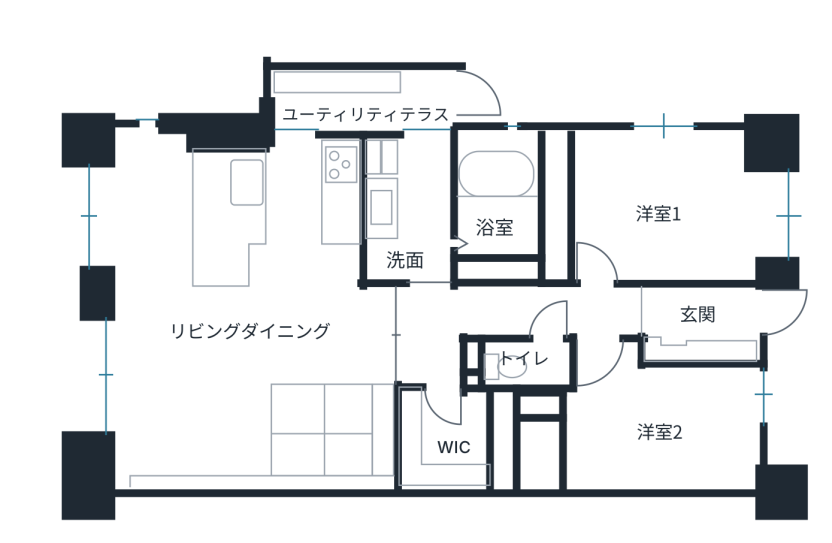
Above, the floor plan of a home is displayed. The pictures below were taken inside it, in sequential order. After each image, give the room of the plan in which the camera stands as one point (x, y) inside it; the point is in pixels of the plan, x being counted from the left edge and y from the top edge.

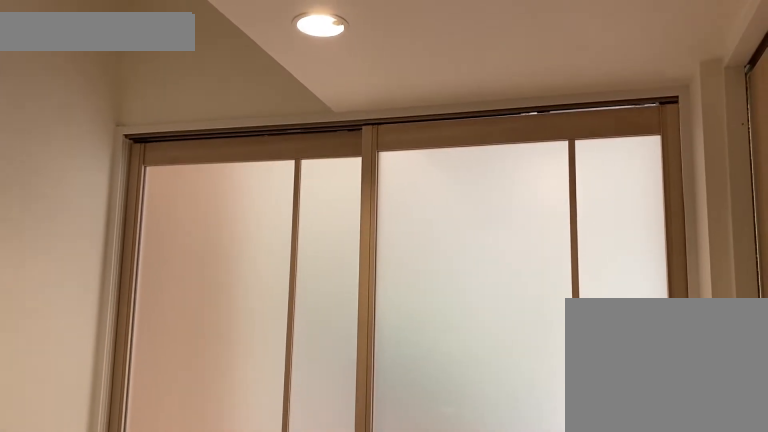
(393, 333)
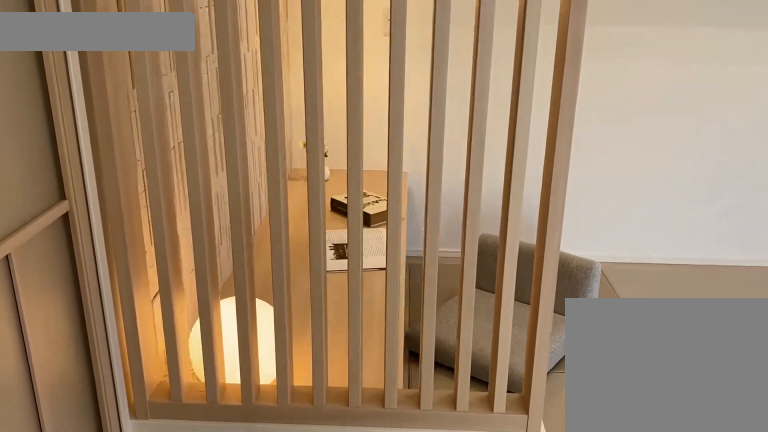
(331, 426)
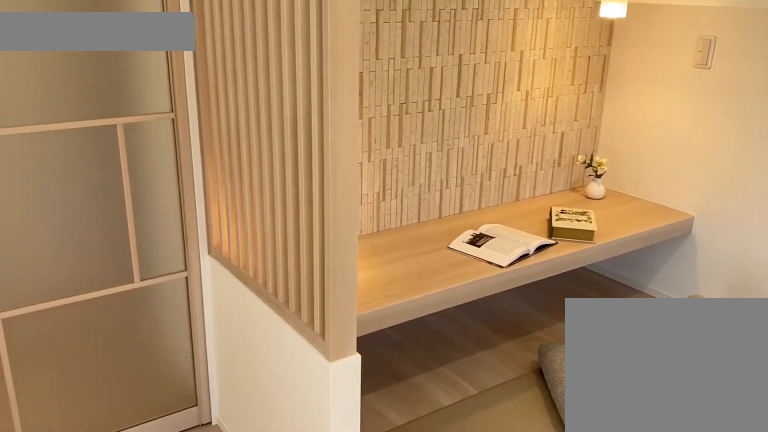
(331, 426)
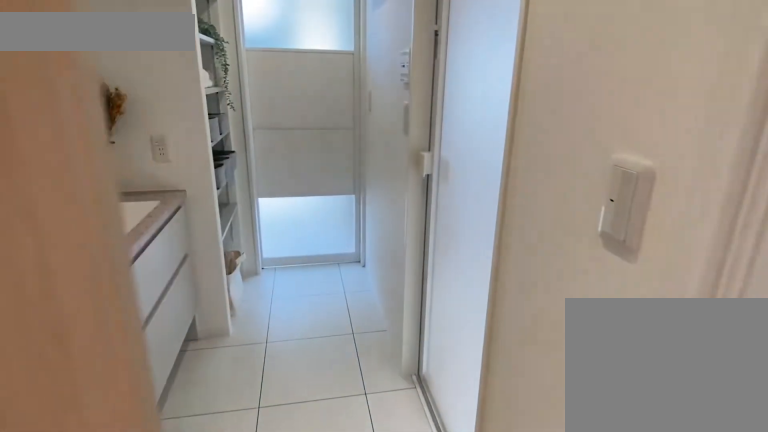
(402, 211)
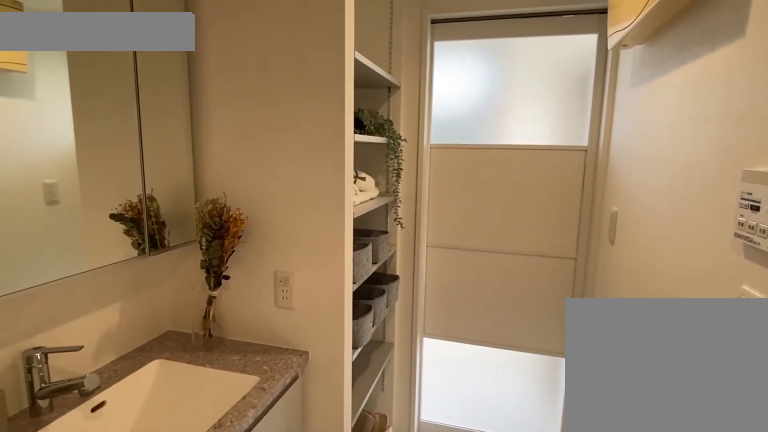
(402, 211)
